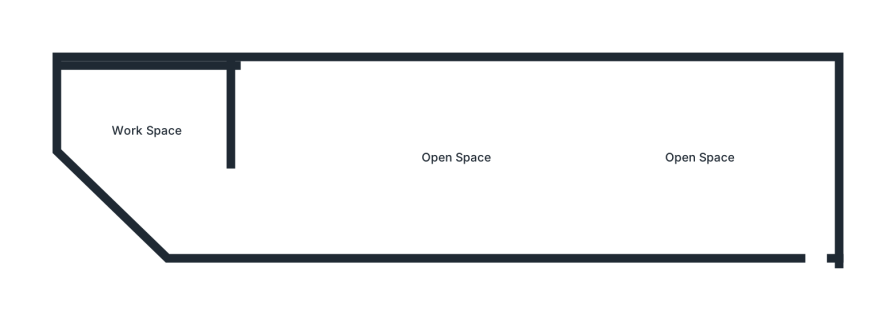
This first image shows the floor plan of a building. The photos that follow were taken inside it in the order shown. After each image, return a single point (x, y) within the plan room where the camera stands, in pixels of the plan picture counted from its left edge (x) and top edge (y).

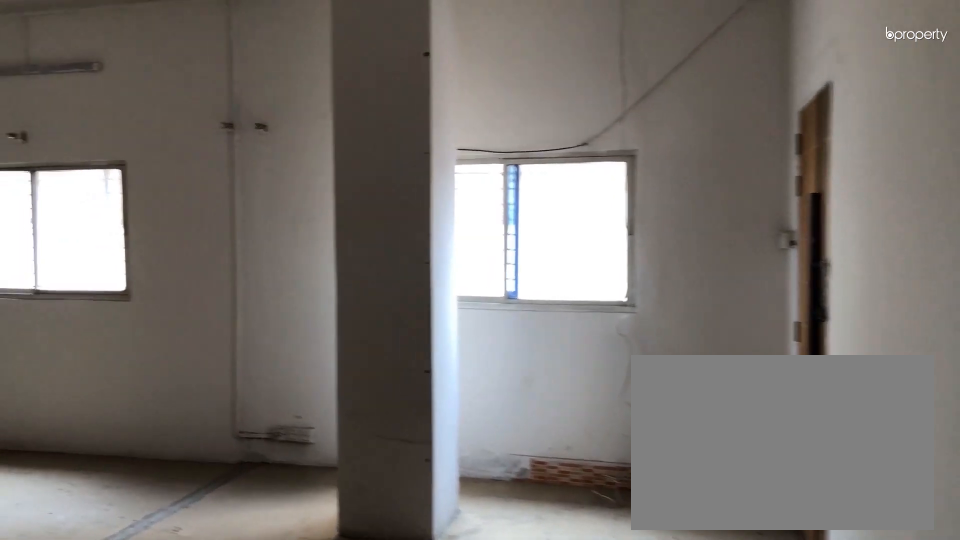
(816, 220)
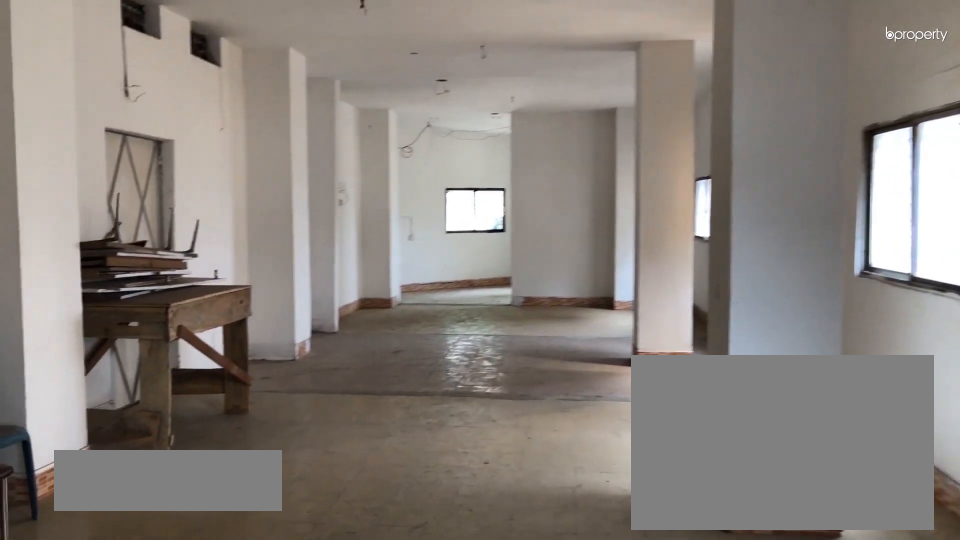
(699, 160)
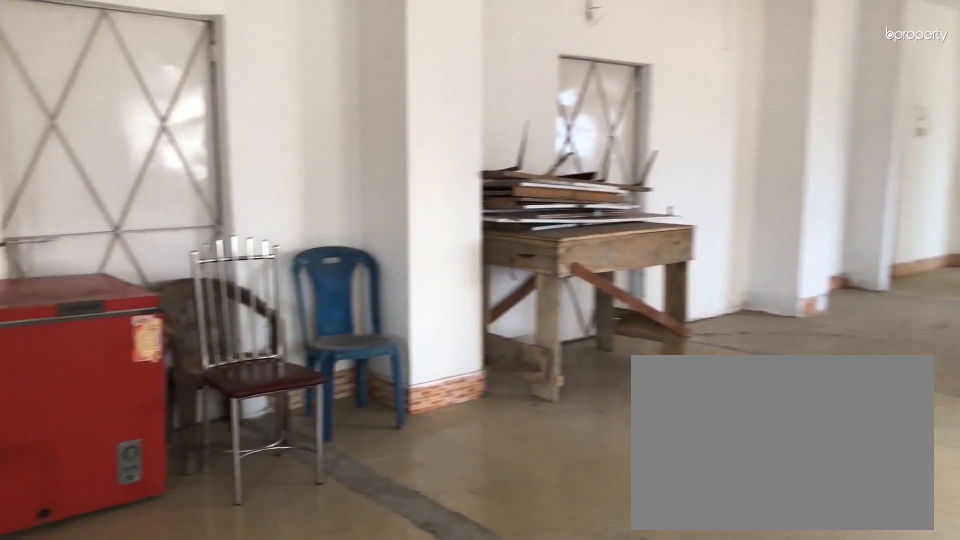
(699, 160)
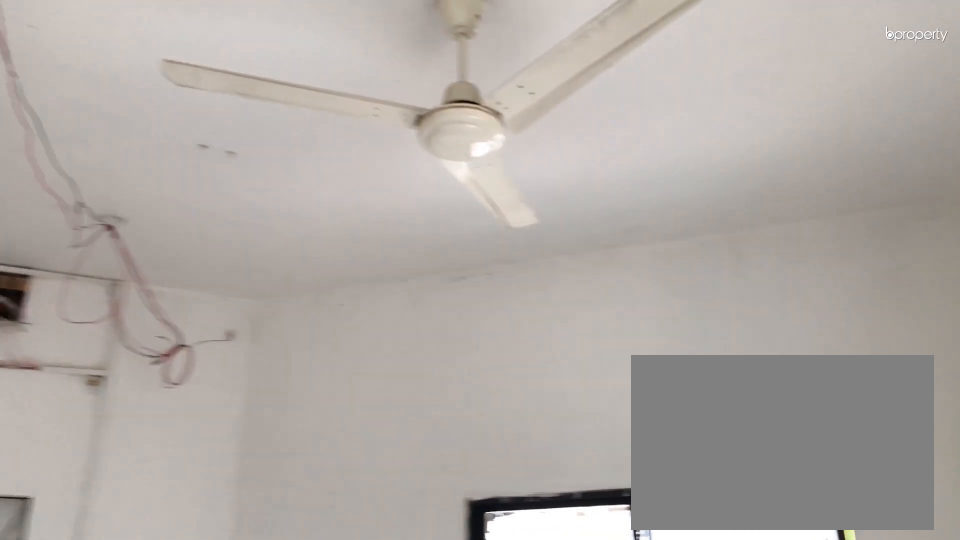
(147, 132)
